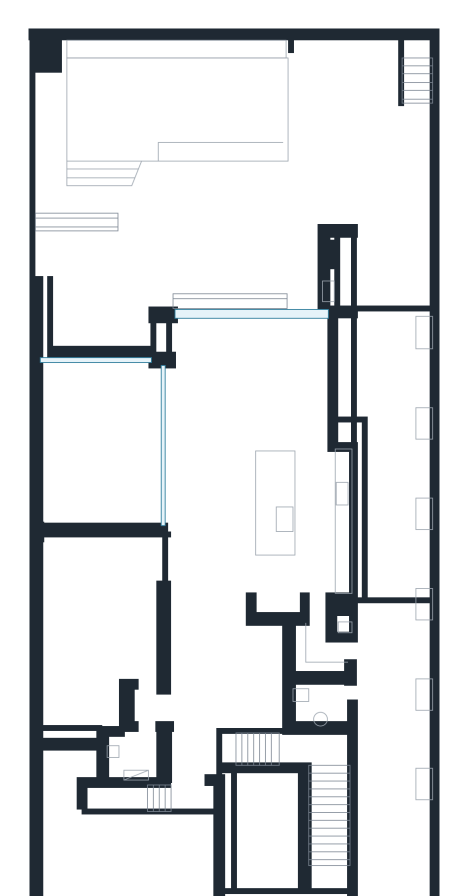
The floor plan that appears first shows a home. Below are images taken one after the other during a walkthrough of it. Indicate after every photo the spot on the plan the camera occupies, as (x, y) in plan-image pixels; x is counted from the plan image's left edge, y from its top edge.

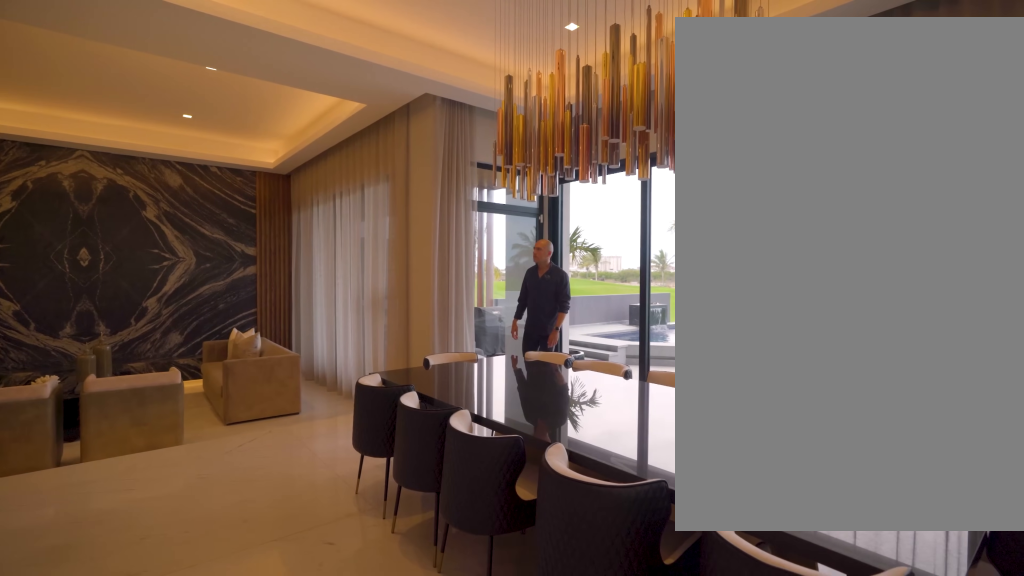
(264, 426)
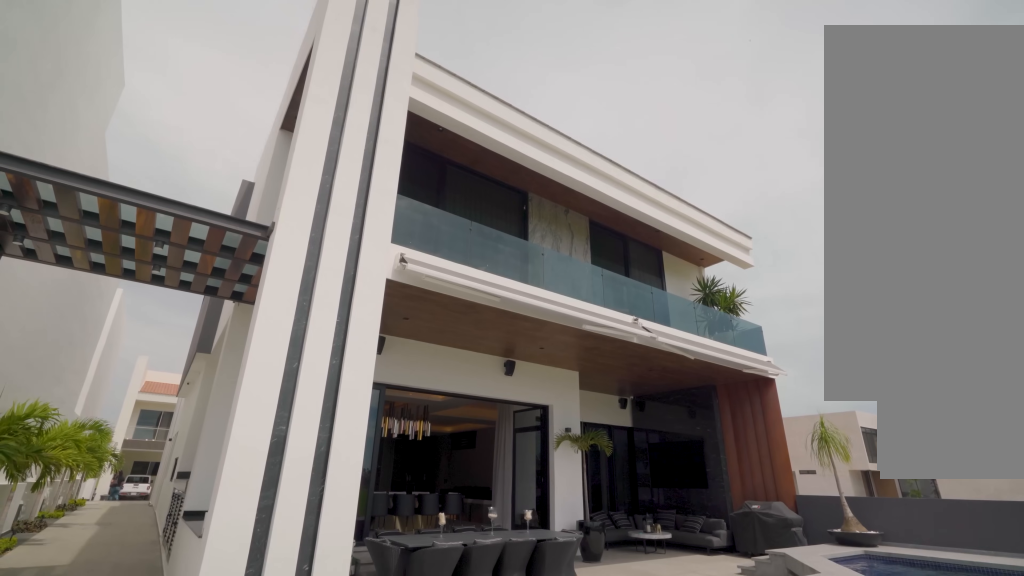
(370, 117)
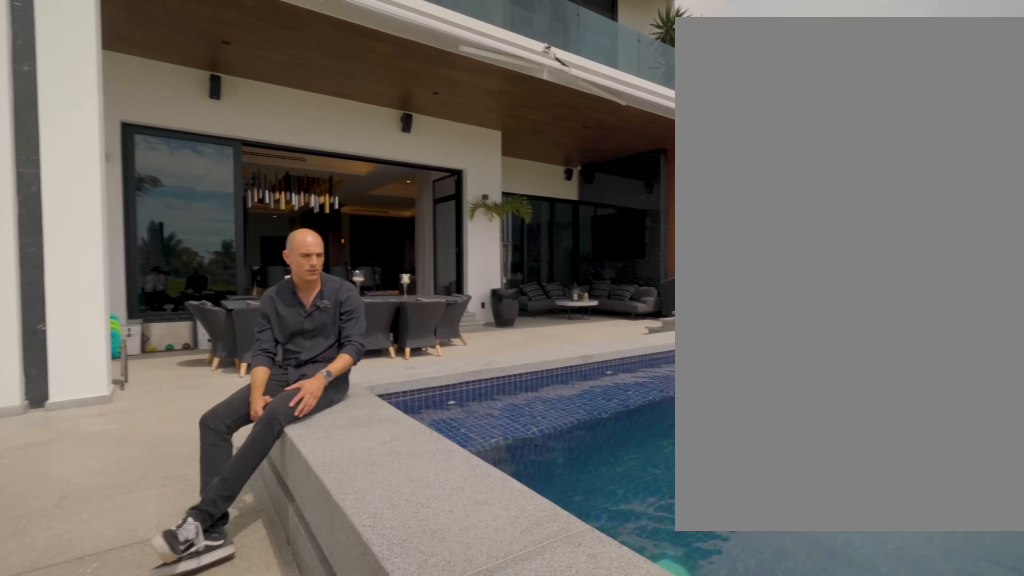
(323, 114)
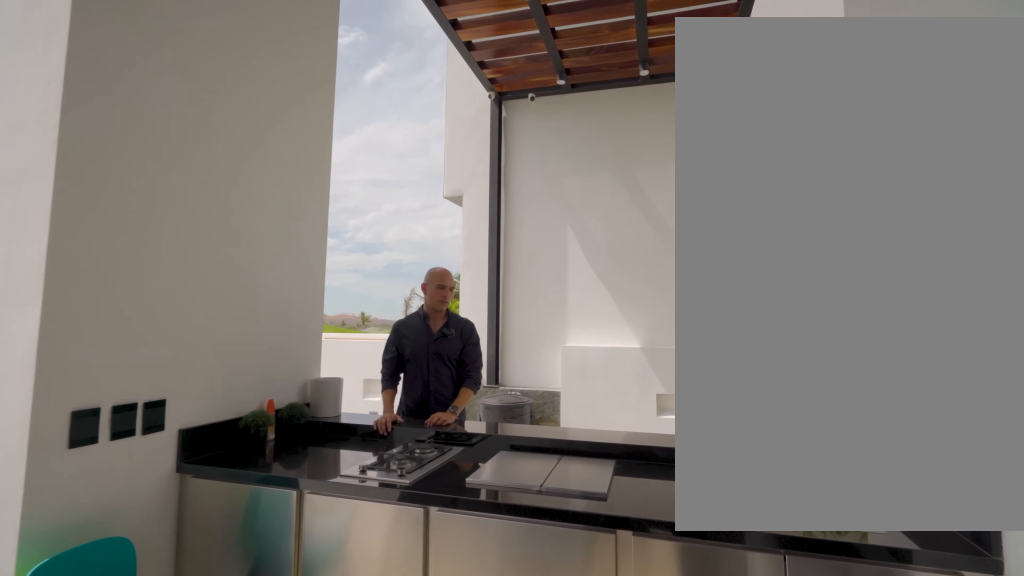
(294, 276)
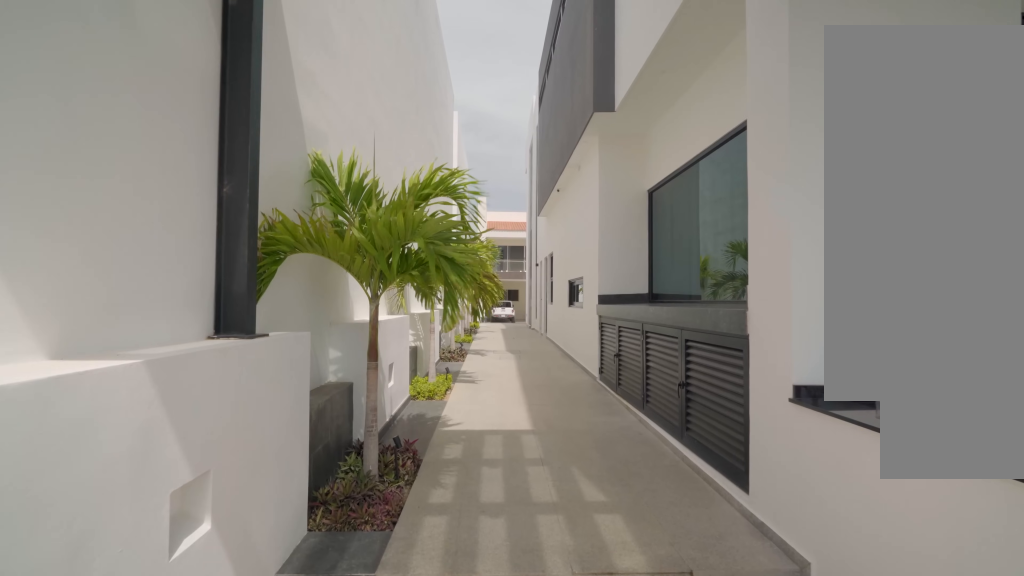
(390, 304)
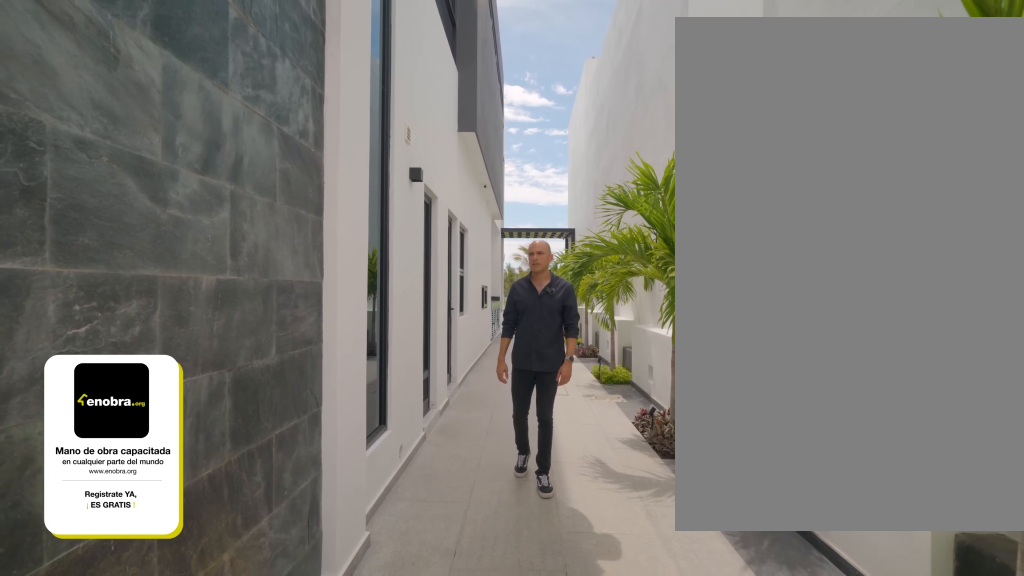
(405, 866)
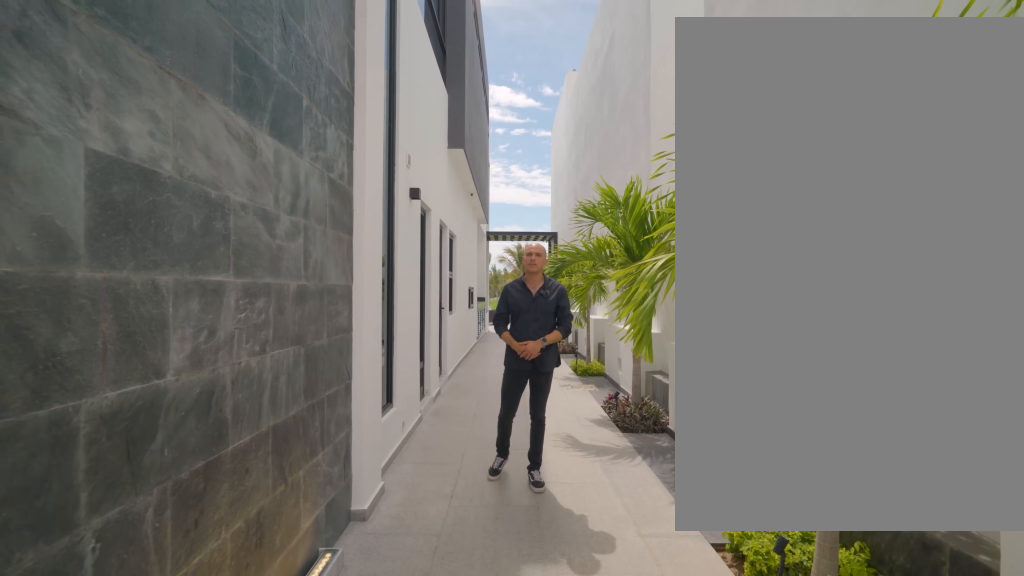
(399, 872)
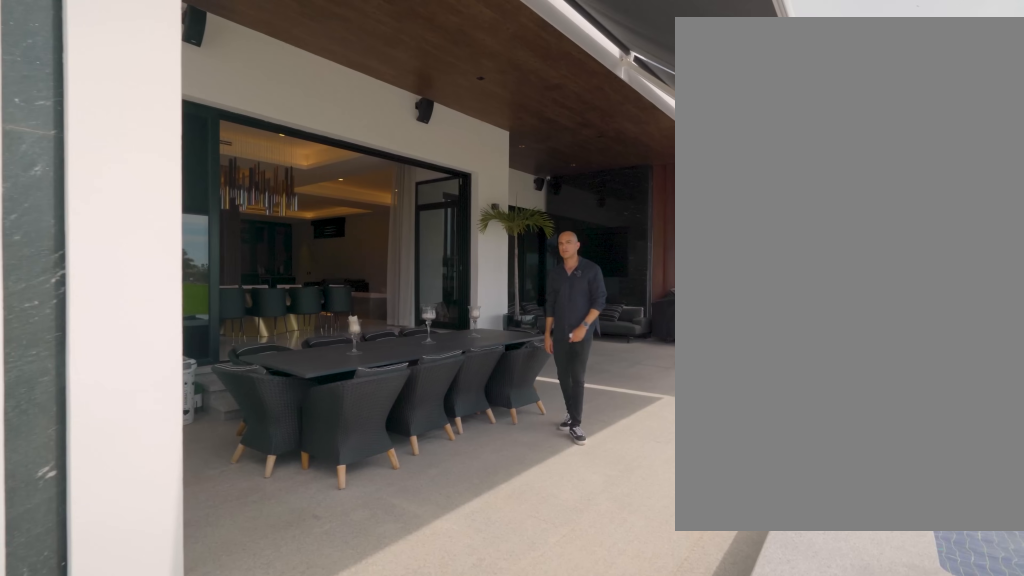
(326, 152)
